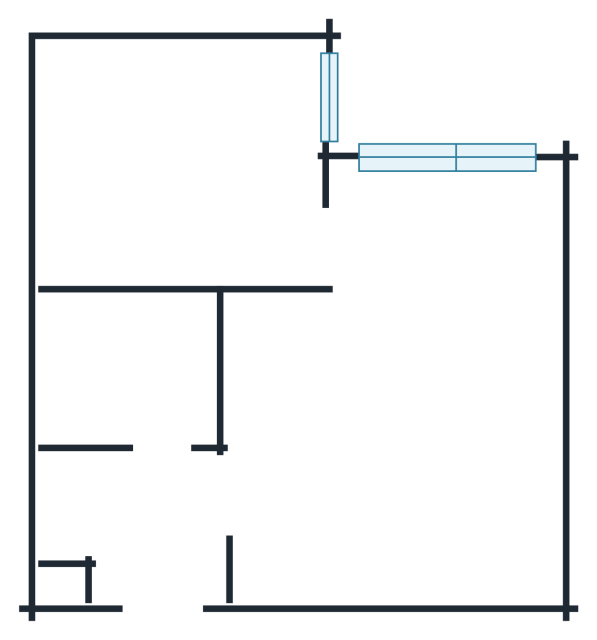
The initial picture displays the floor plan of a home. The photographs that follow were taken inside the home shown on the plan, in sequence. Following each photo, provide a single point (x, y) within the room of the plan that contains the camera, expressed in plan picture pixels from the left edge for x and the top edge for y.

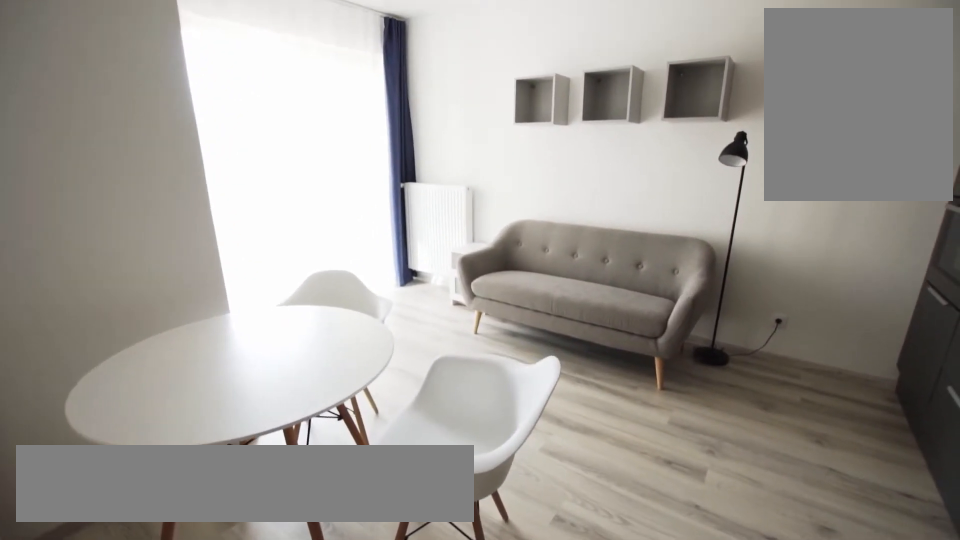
(383, 412)
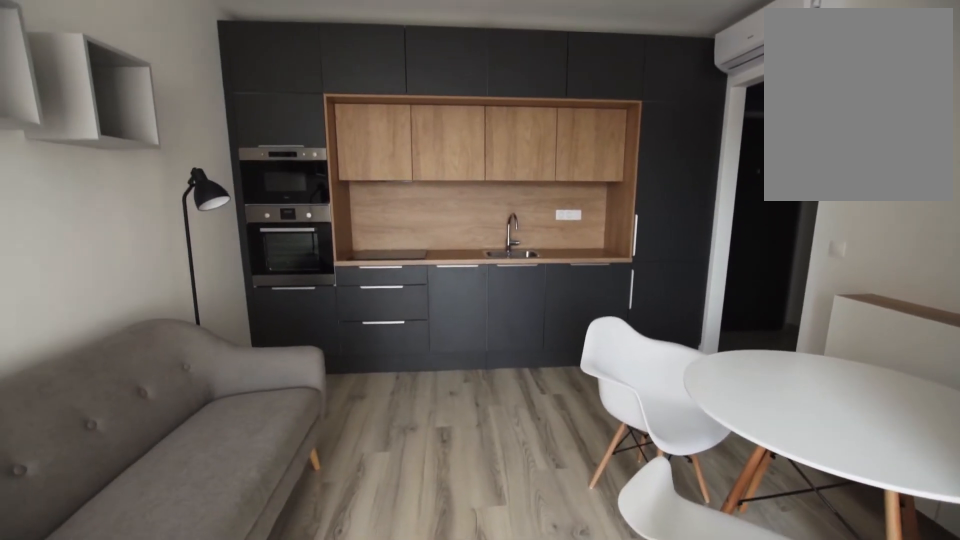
(383, 412)
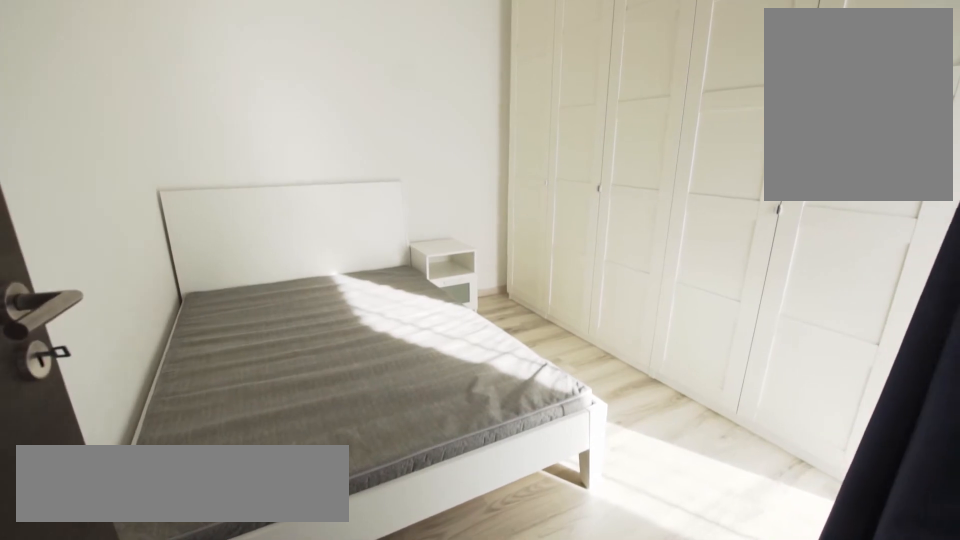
(173, 153)
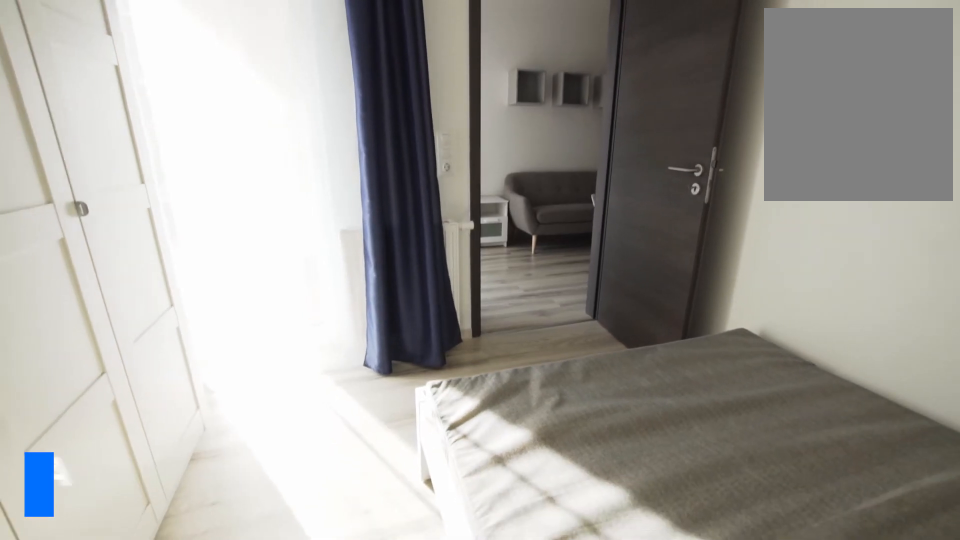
(173, 154)
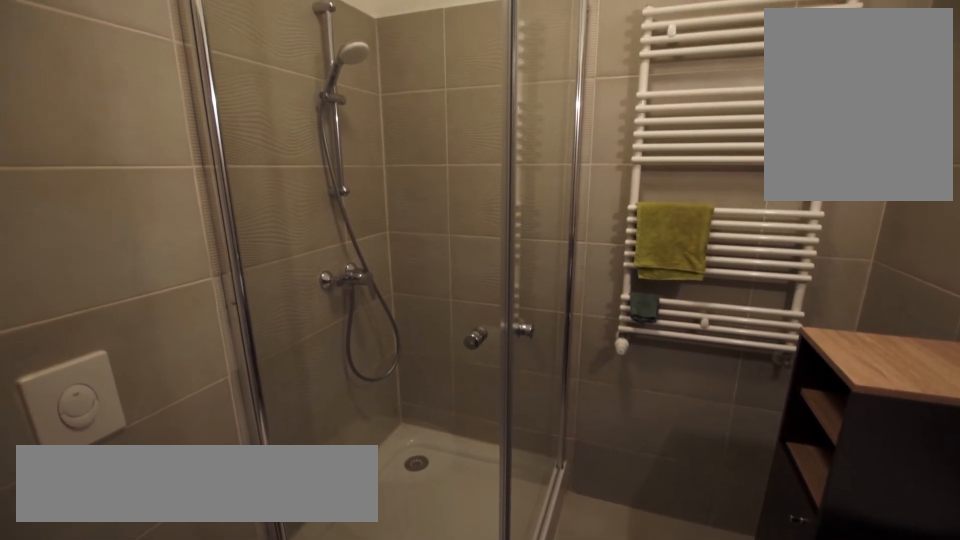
(113, 374)
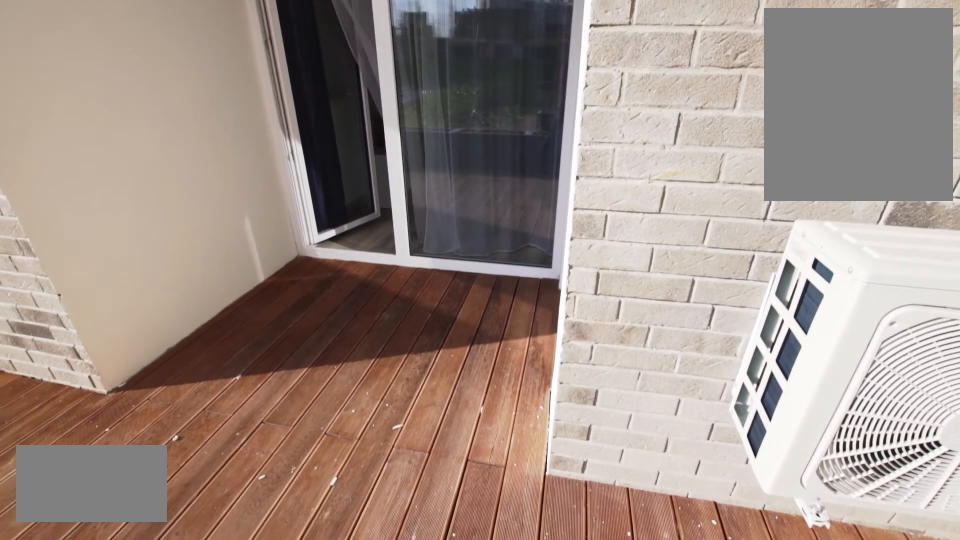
(452, 78)
